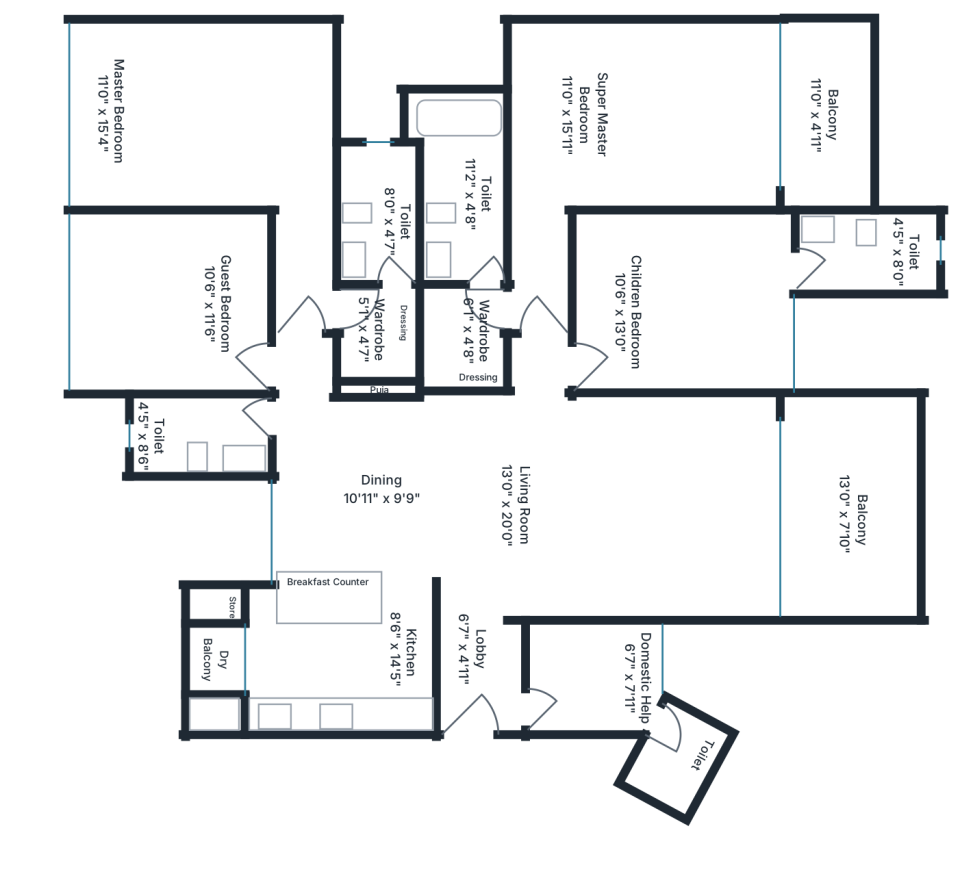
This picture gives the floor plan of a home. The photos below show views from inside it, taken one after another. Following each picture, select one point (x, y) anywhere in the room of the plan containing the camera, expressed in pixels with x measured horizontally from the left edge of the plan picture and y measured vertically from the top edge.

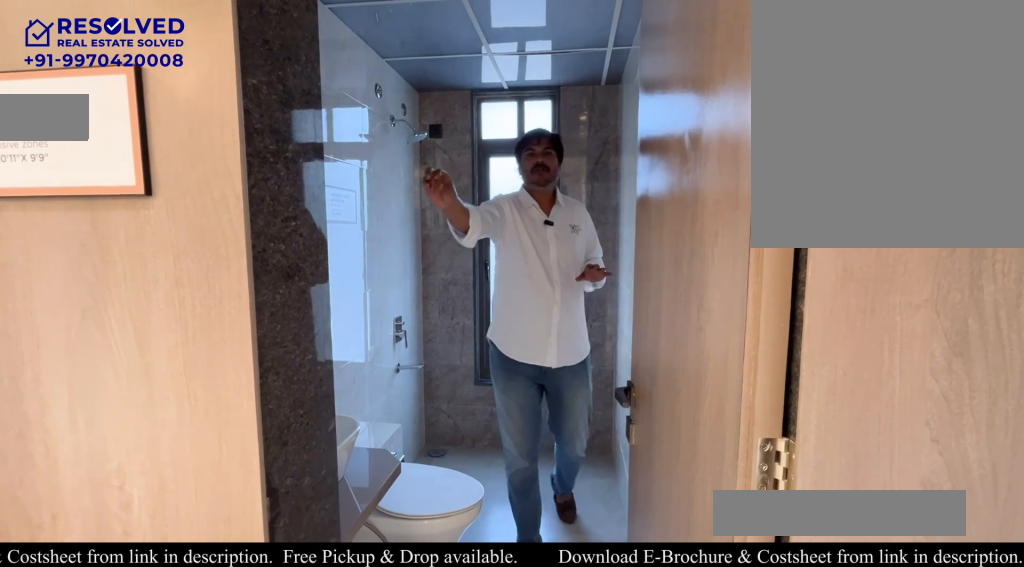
(199, 435)
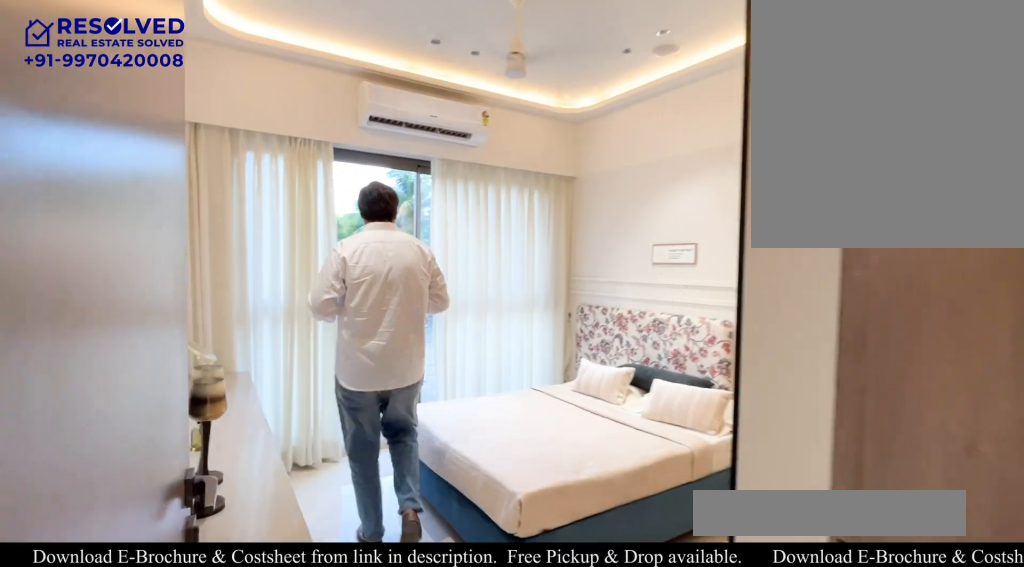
(175, 301)
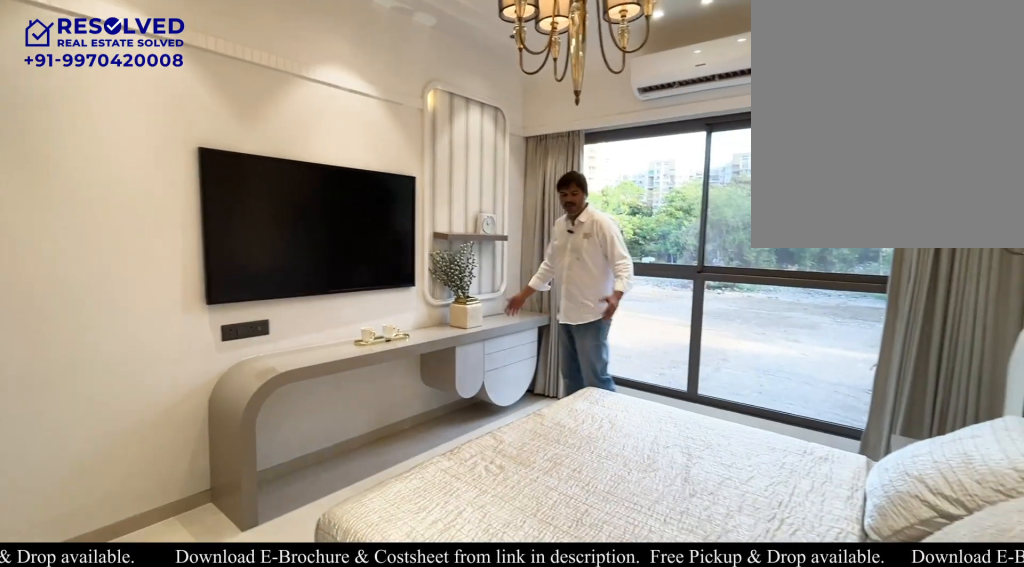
(219, 134)
